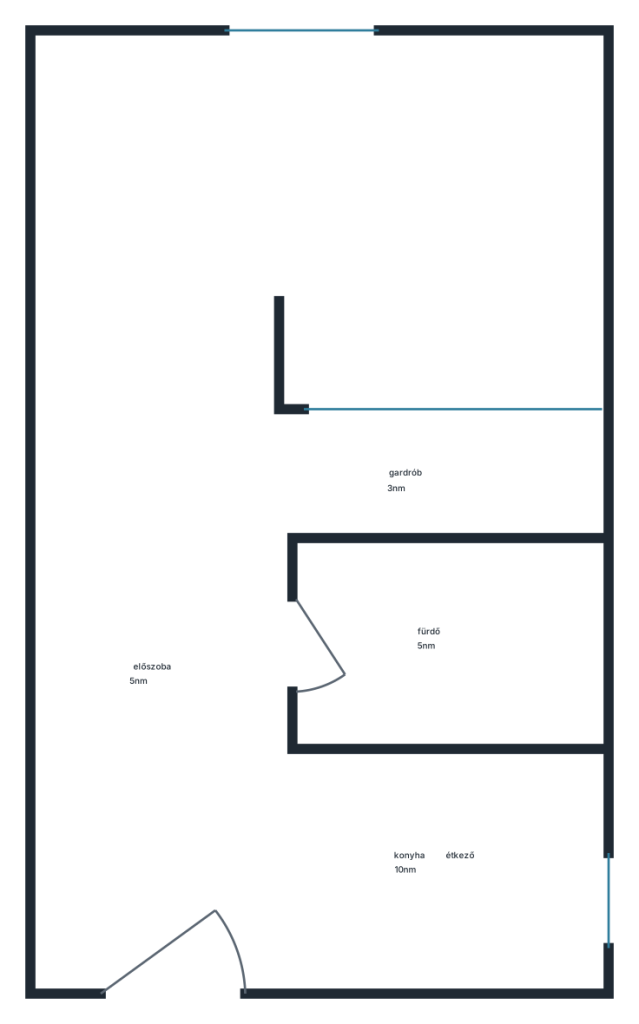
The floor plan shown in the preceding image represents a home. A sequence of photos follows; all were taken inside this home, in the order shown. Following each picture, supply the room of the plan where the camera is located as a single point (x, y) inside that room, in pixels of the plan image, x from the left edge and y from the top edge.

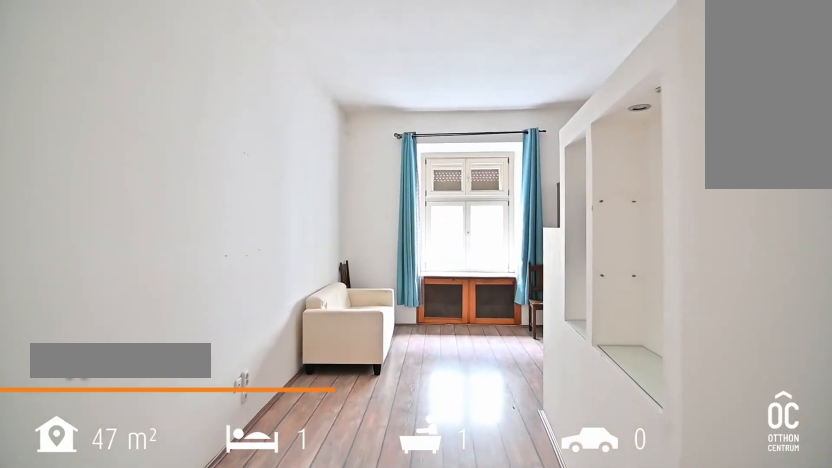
(291, 194)
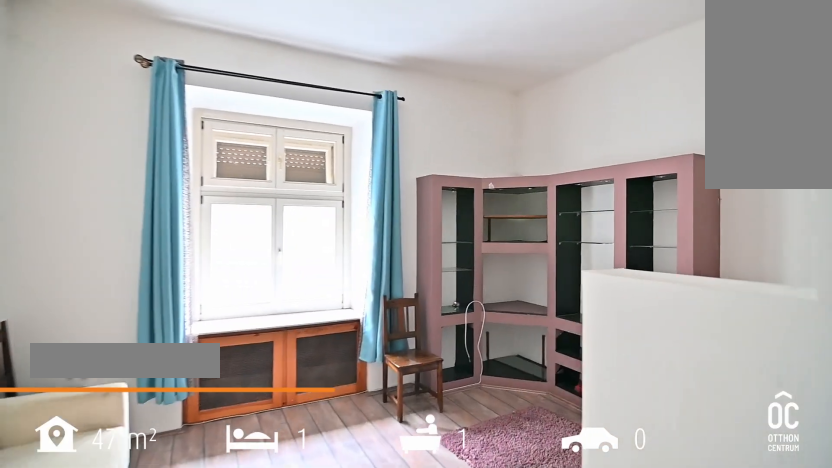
(291, 194)
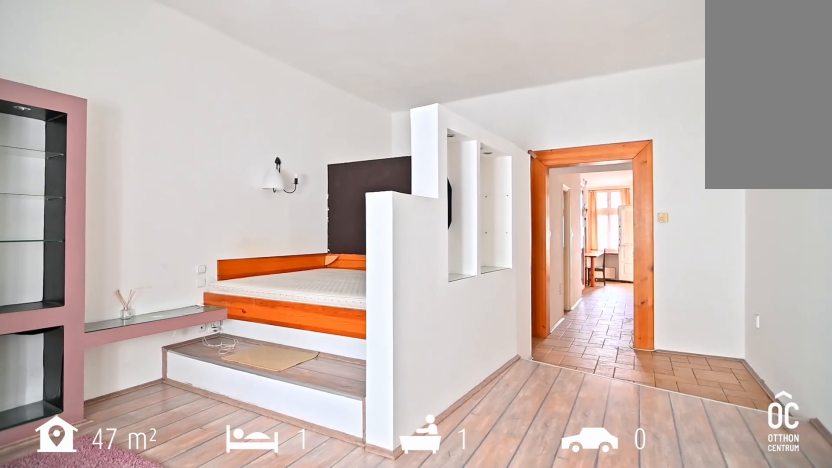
(291, 194)
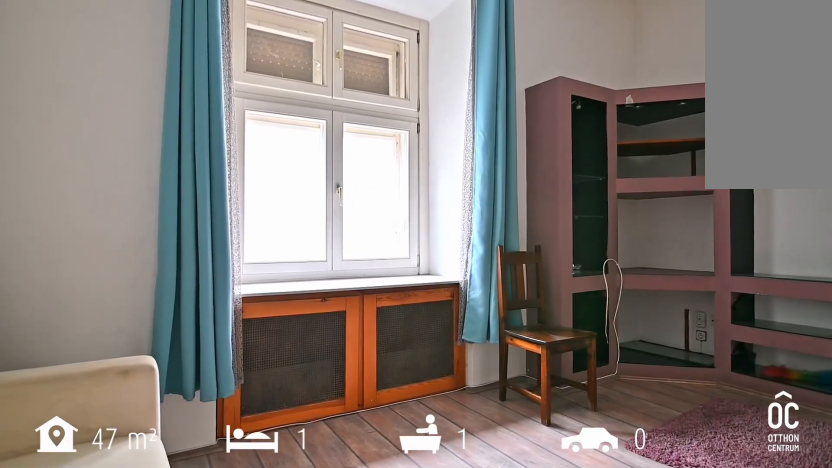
(291, 194)
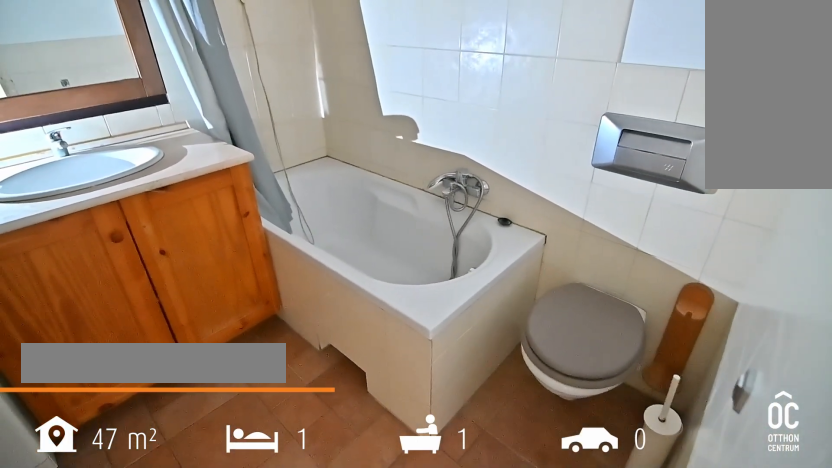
(443, 646)
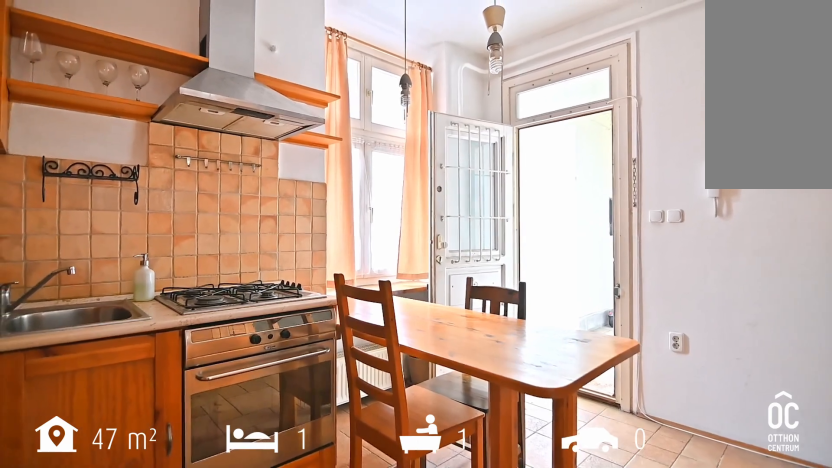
(435, 870)
